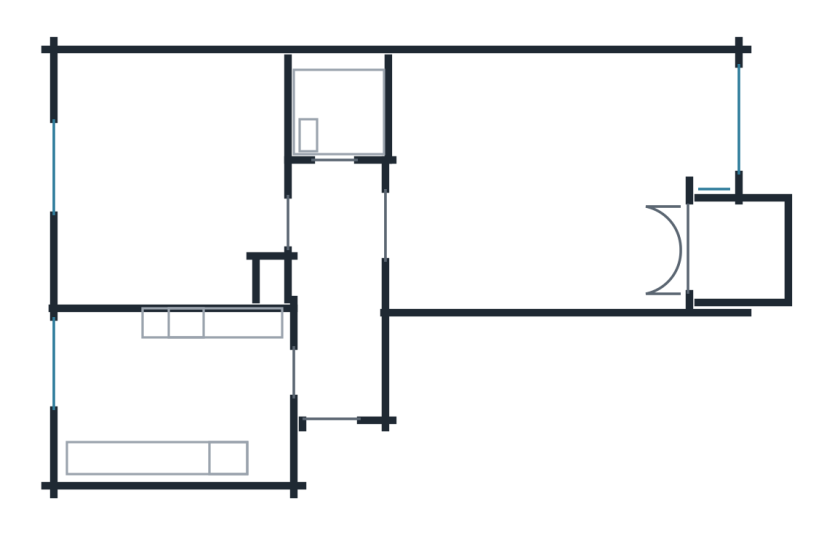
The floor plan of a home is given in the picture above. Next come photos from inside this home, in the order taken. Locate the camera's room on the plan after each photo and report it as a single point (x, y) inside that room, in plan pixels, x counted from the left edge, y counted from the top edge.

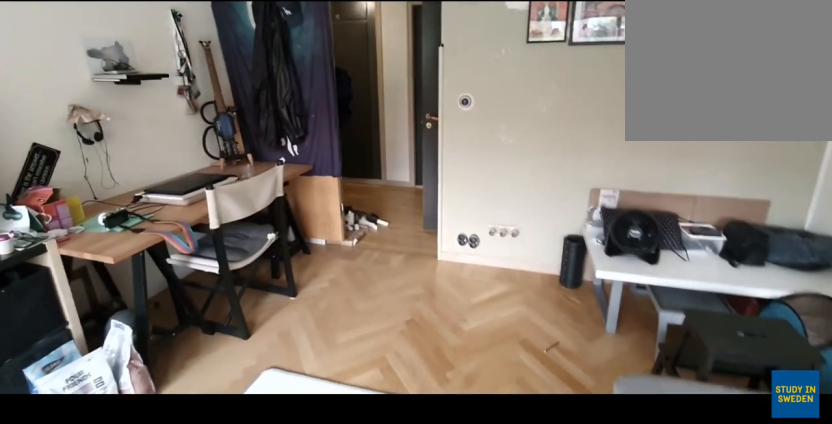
(563, 179)
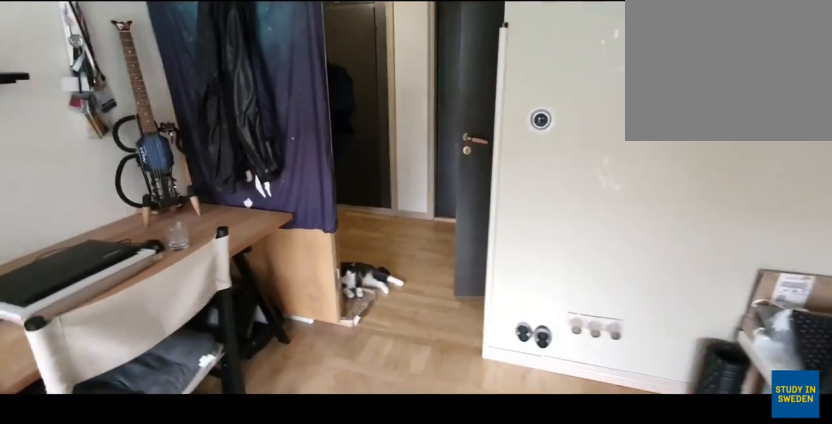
(563, 179)
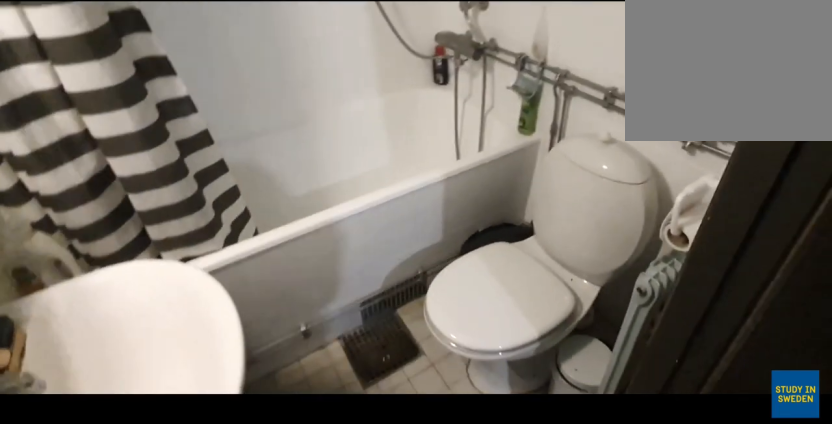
(338, 113)
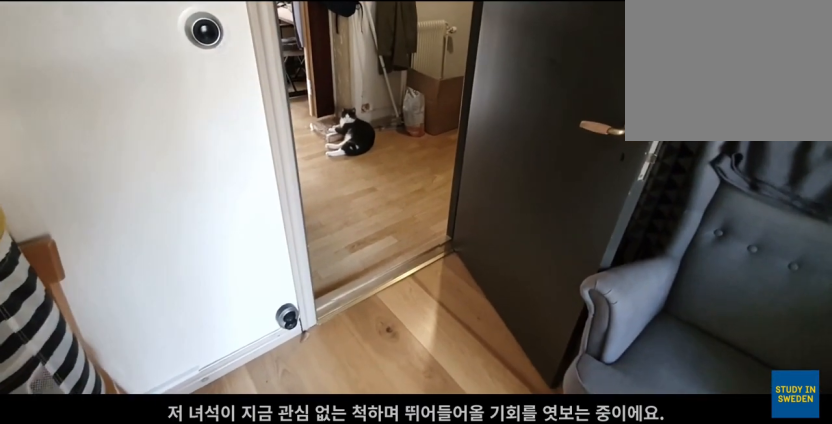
(172, 166)
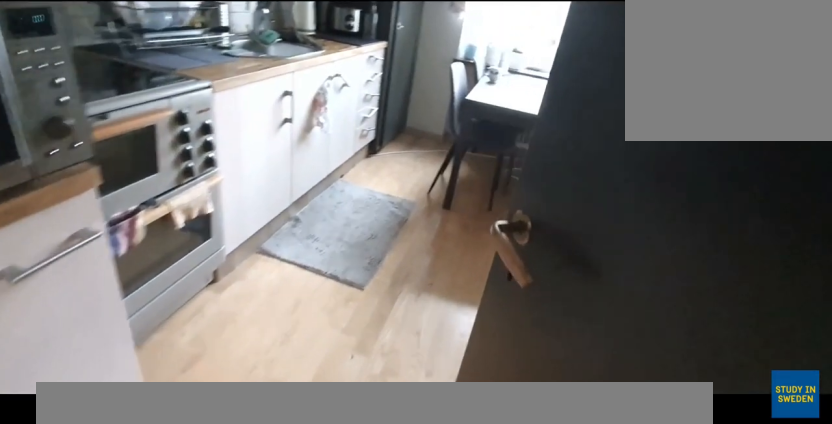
(175, 397)
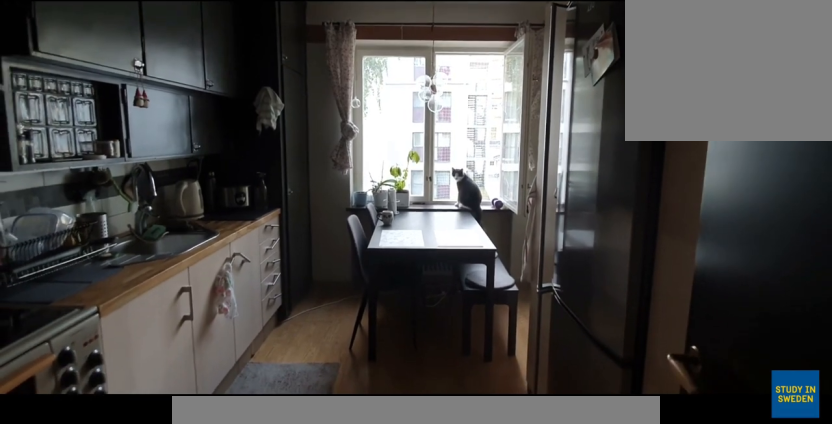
(175, 397)
